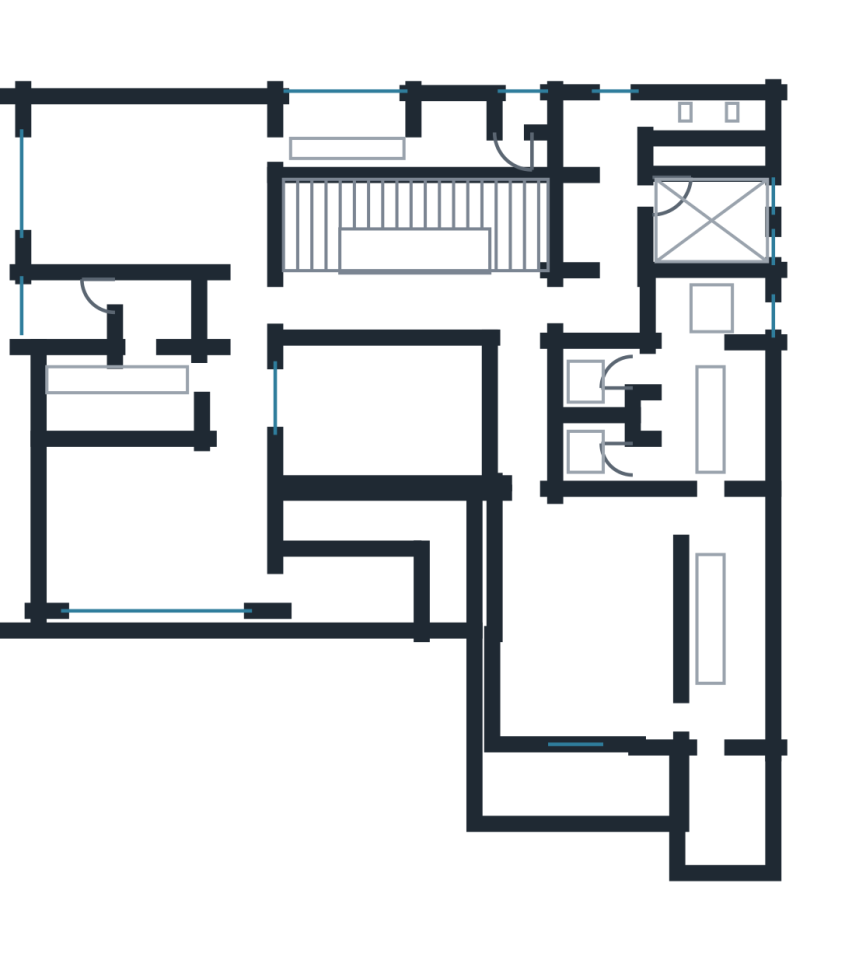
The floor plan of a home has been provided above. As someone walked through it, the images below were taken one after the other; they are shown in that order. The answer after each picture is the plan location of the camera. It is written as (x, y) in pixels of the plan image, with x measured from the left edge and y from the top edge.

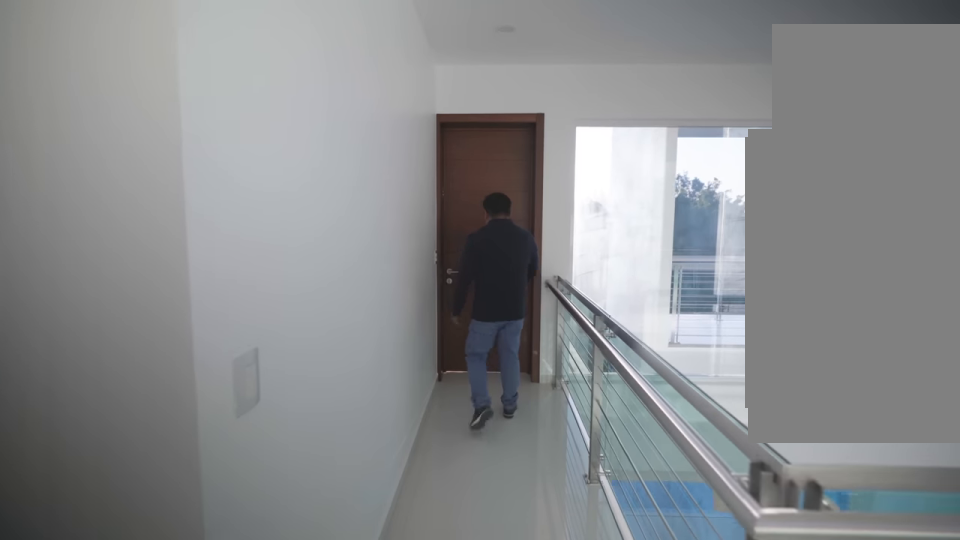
(521, 425)
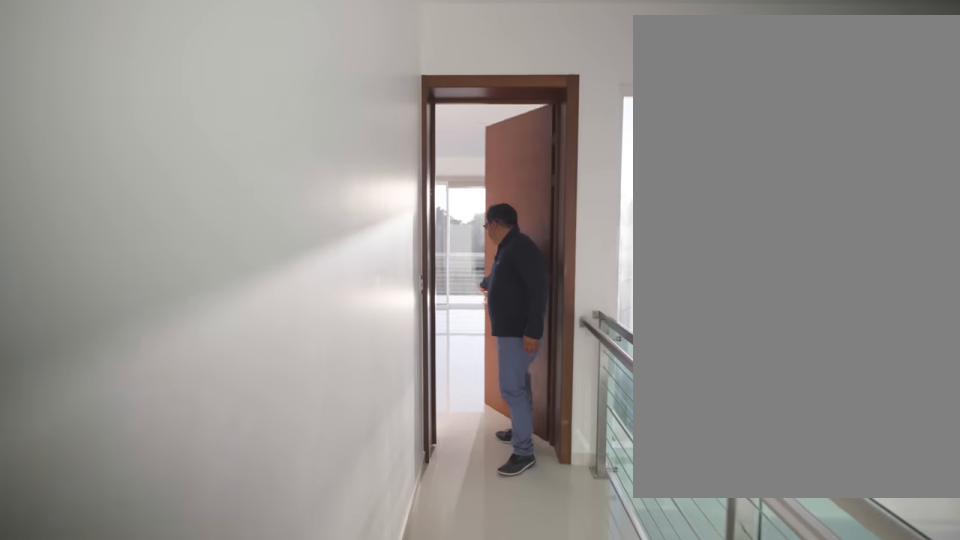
(526, 474)
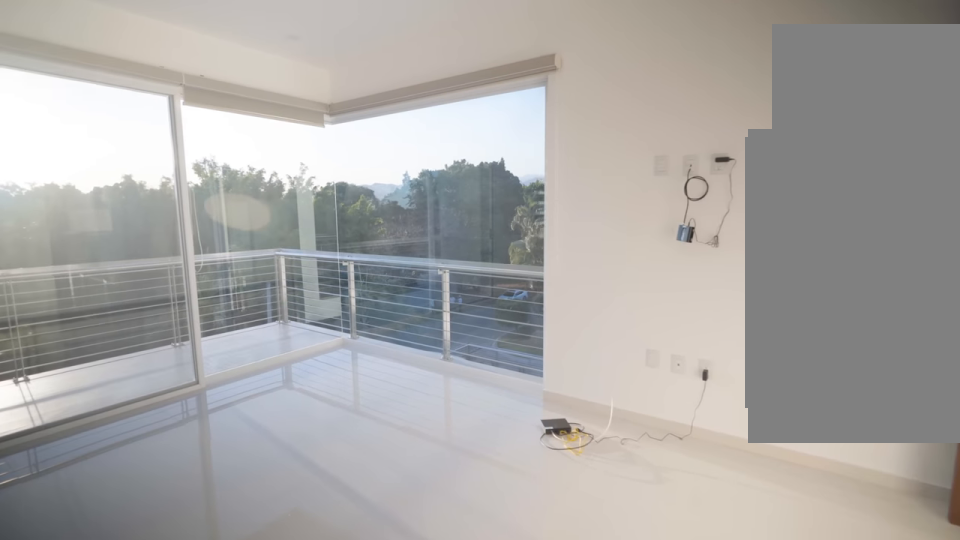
(592, 596)
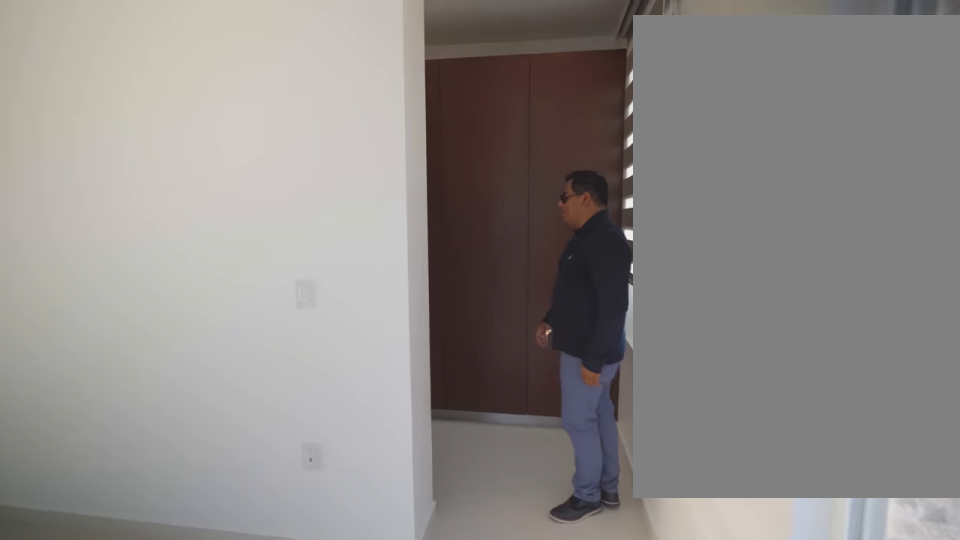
(622, 706)
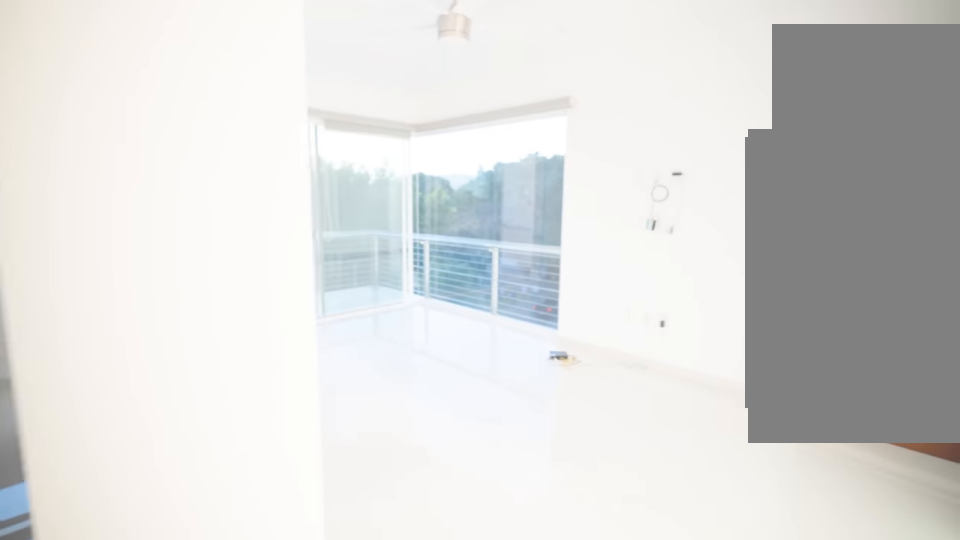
(656, 526)
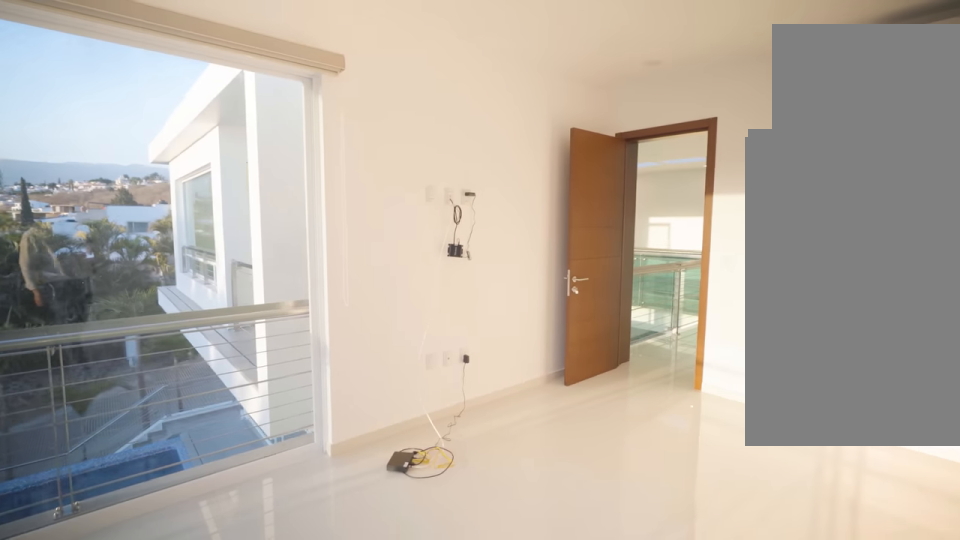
(622, 700)
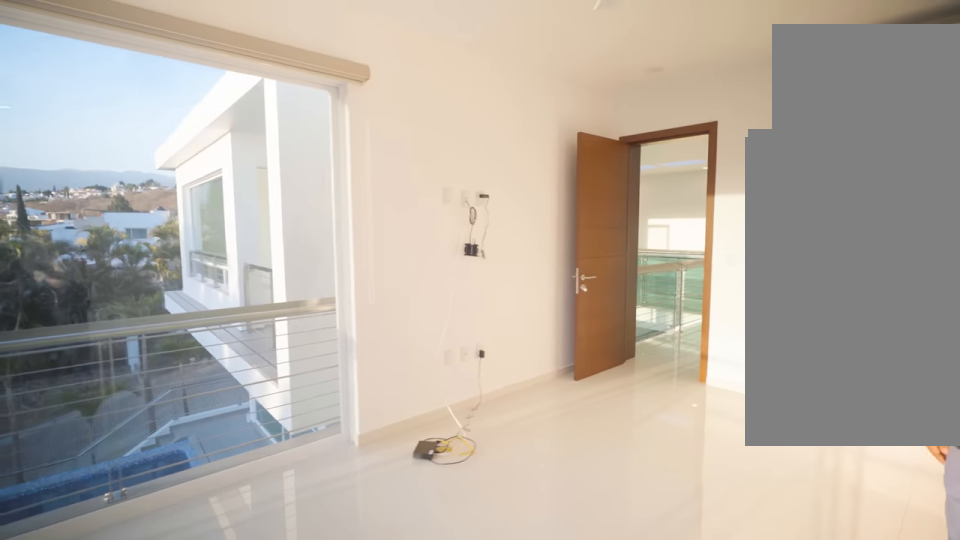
(621, 709)
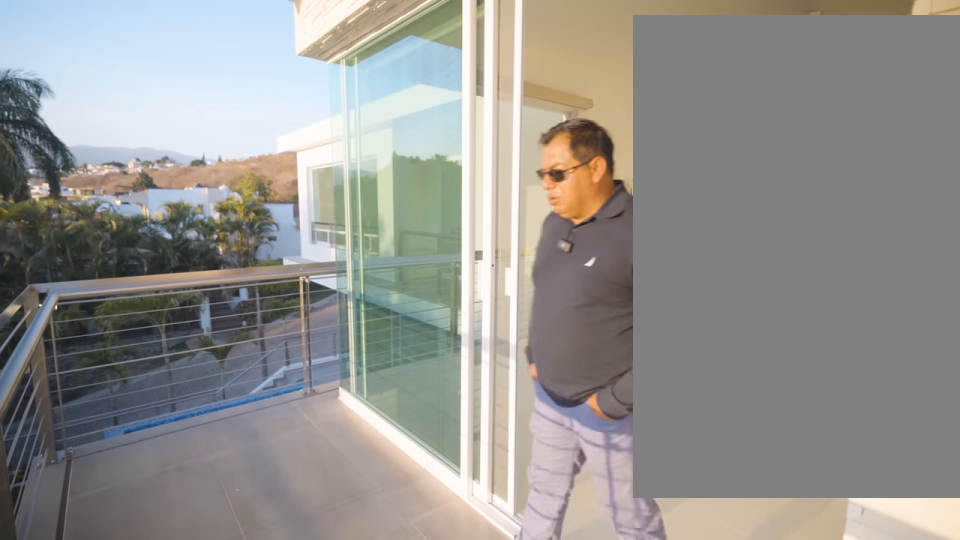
(614, 779)
